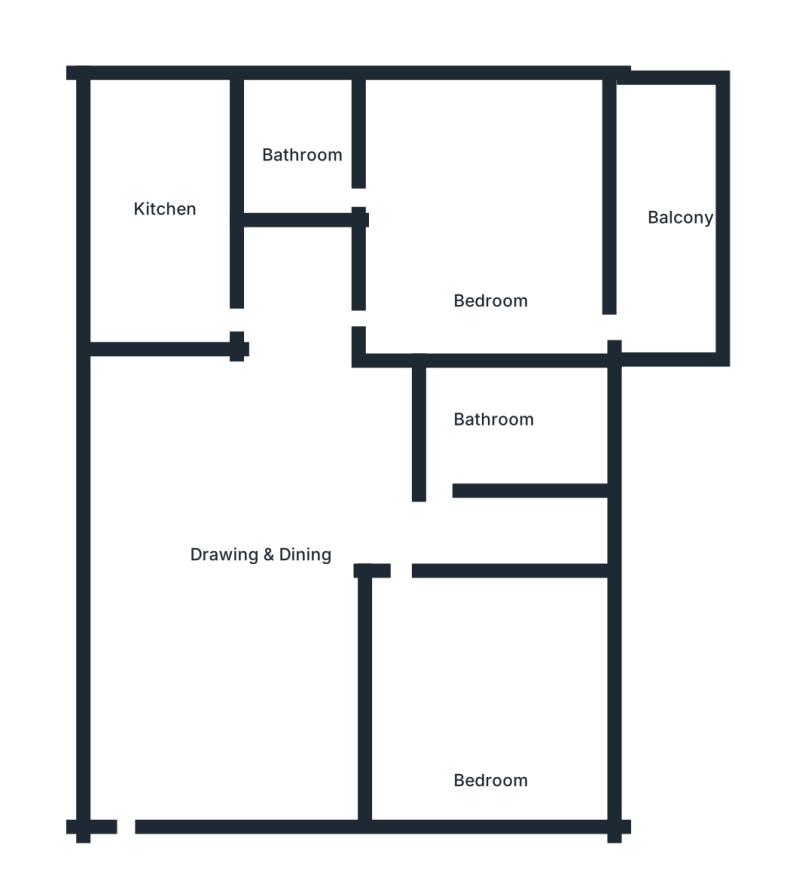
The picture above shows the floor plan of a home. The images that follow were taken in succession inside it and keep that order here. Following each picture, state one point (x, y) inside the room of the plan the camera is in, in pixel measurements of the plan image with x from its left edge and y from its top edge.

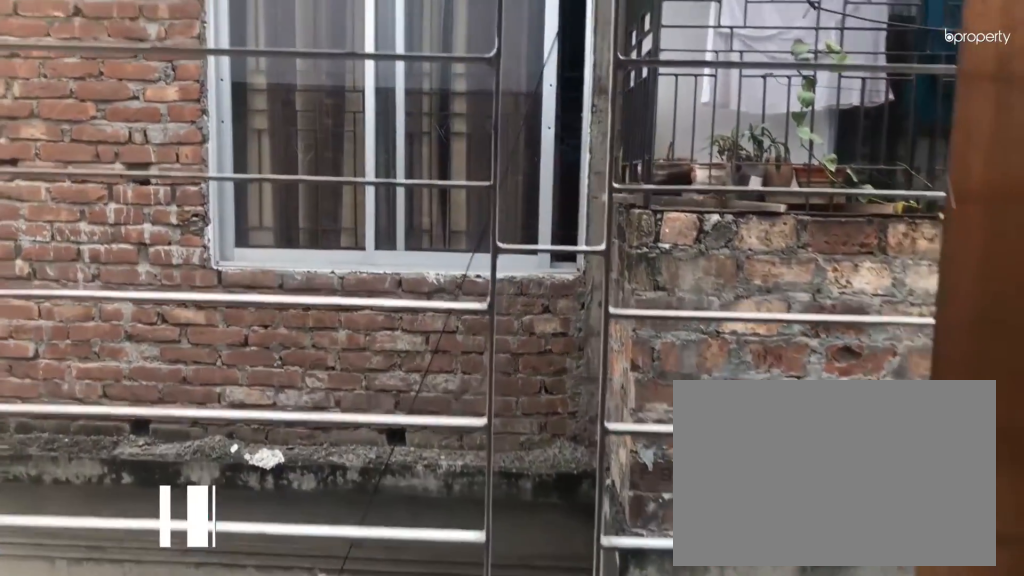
(669, 198)
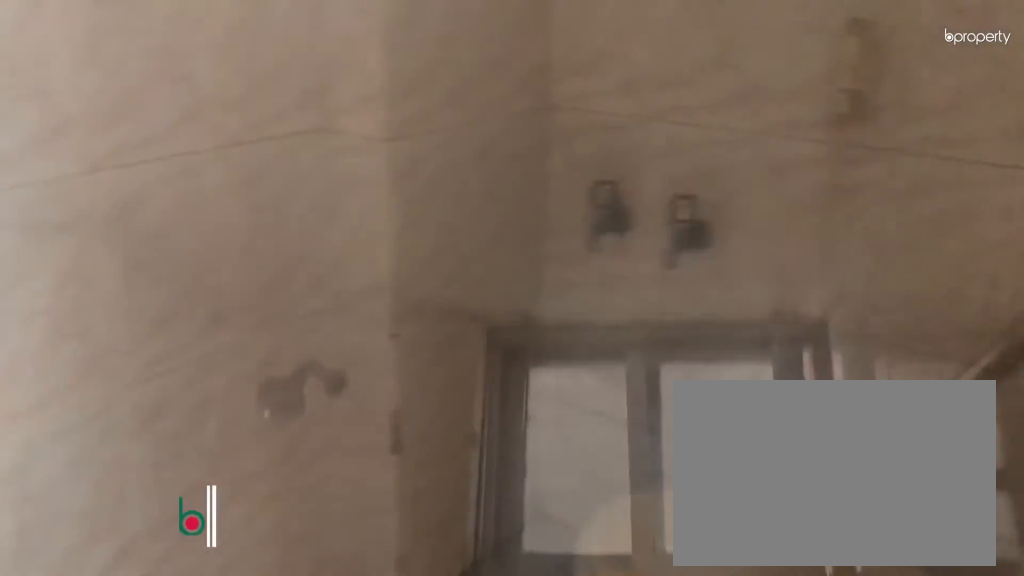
(303, 141)
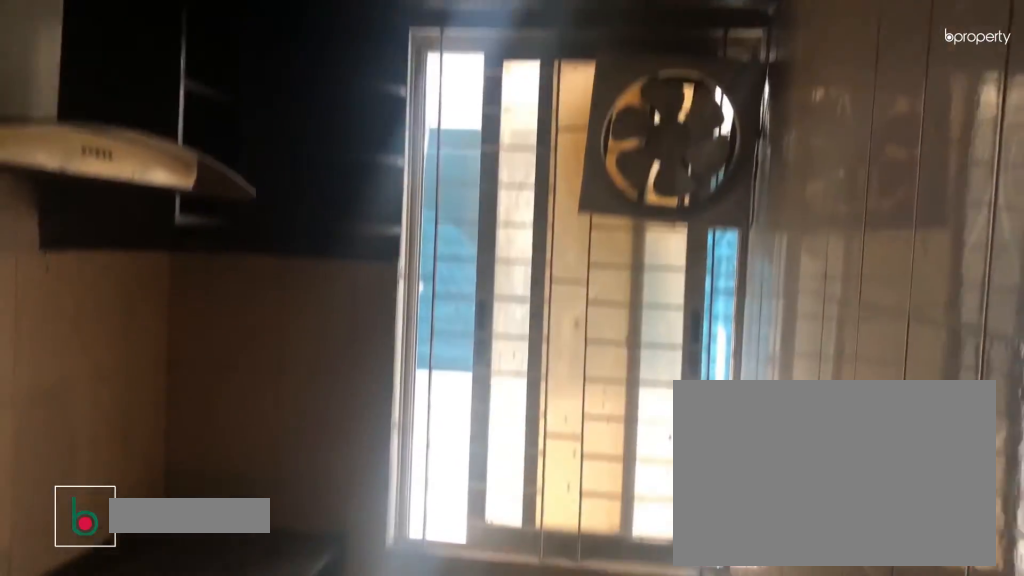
(166, 187)
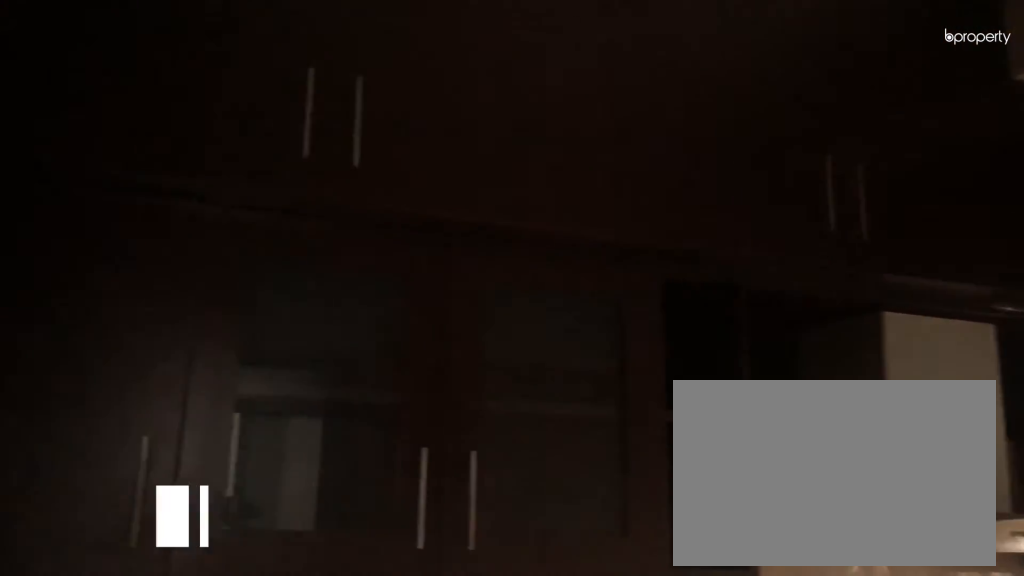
(166, 186)
